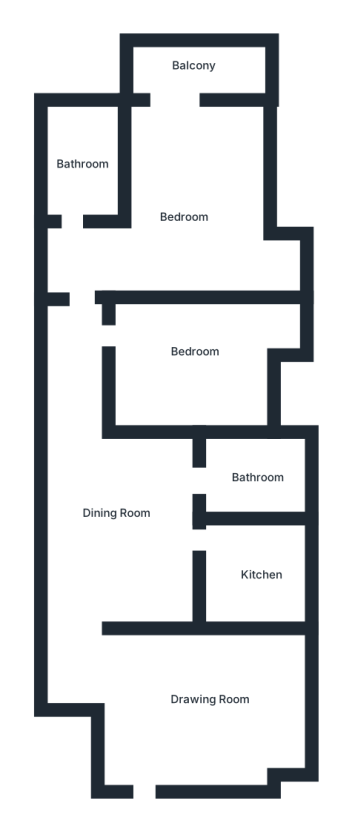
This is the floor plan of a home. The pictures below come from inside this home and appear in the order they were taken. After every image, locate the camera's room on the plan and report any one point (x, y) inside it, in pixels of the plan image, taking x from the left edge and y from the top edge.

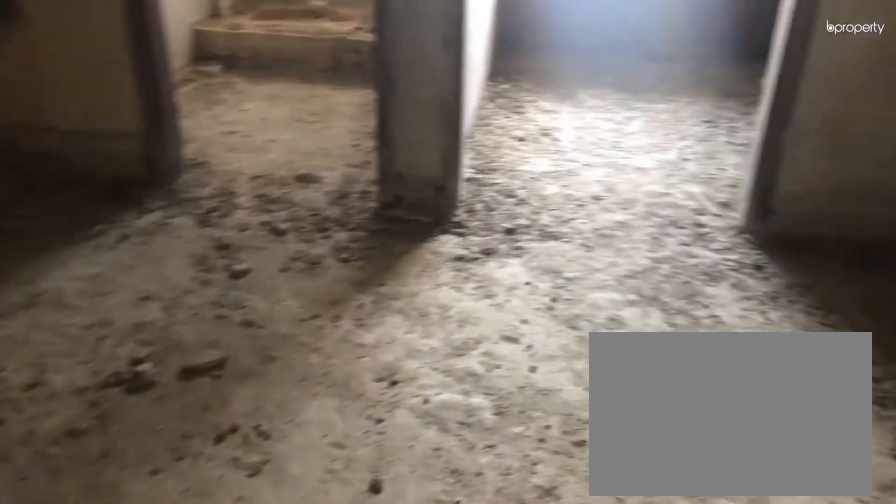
(146, 542)
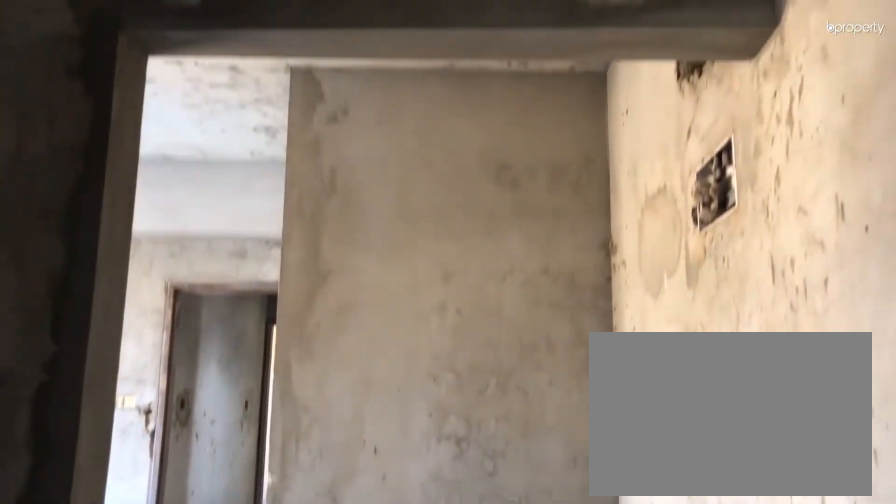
(146, 542)
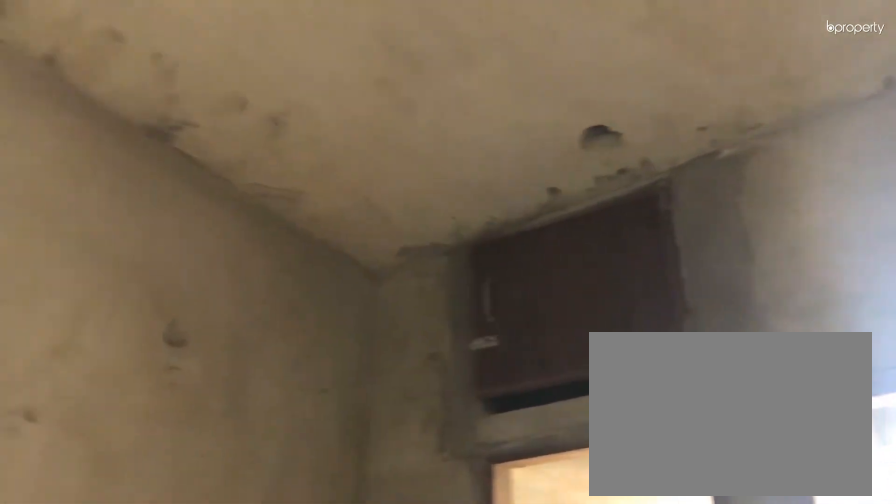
(146, 542)
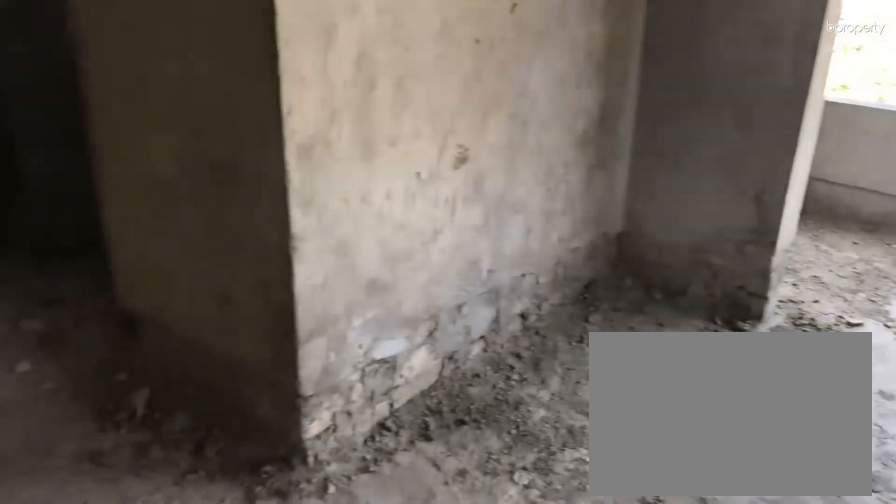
(176, 174)
